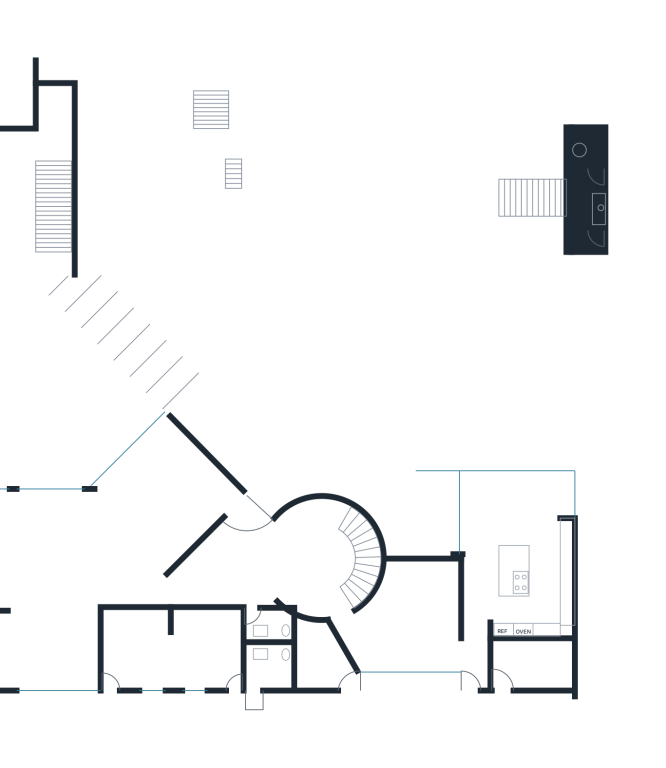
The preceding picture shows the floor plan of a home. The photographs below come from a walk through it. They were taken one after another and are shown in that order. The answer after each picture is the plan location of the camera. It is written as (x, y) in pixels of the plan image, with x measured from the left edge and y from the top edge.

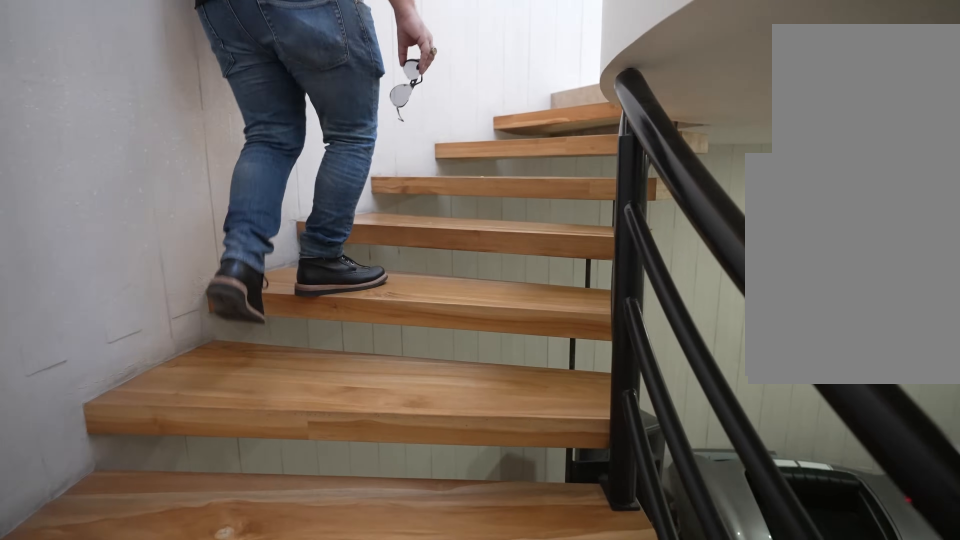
(359, 588)
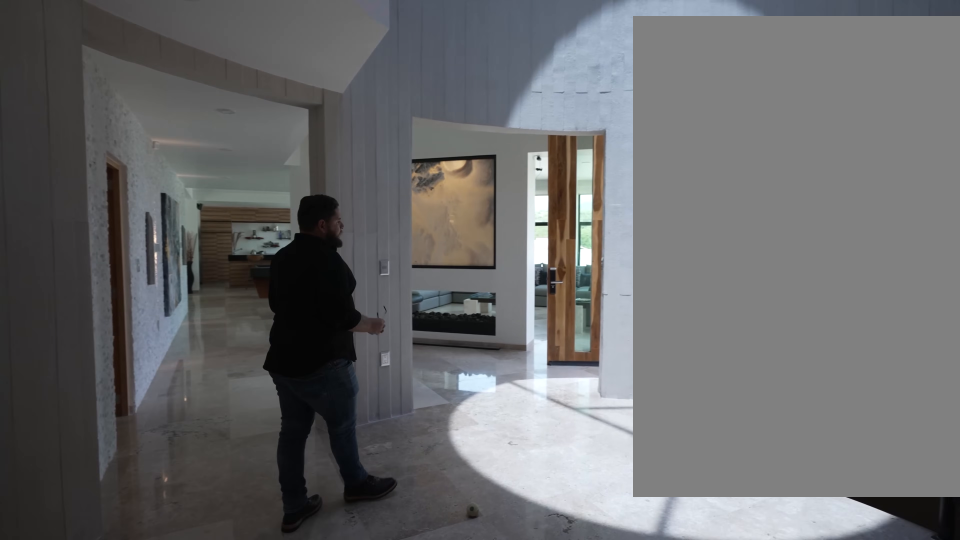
(325, 596)
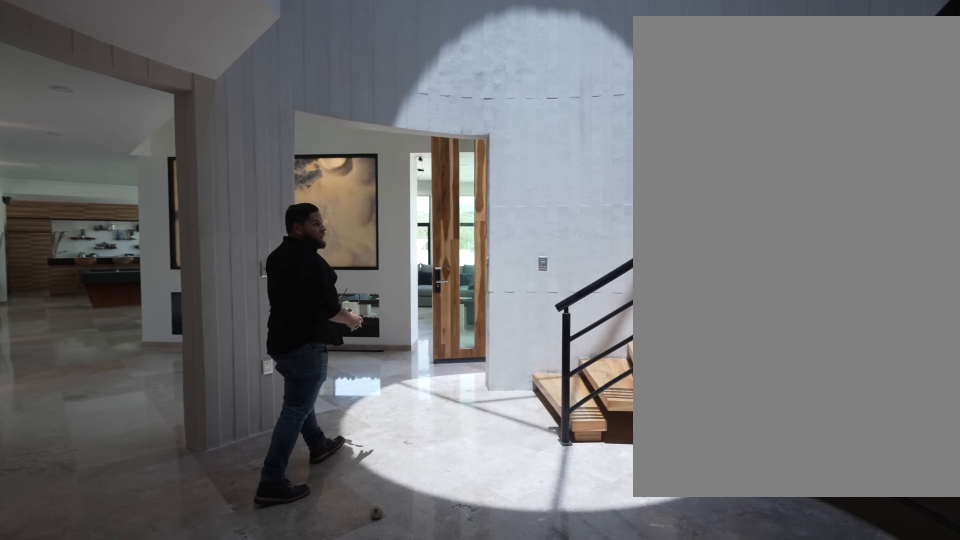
(321, 596)
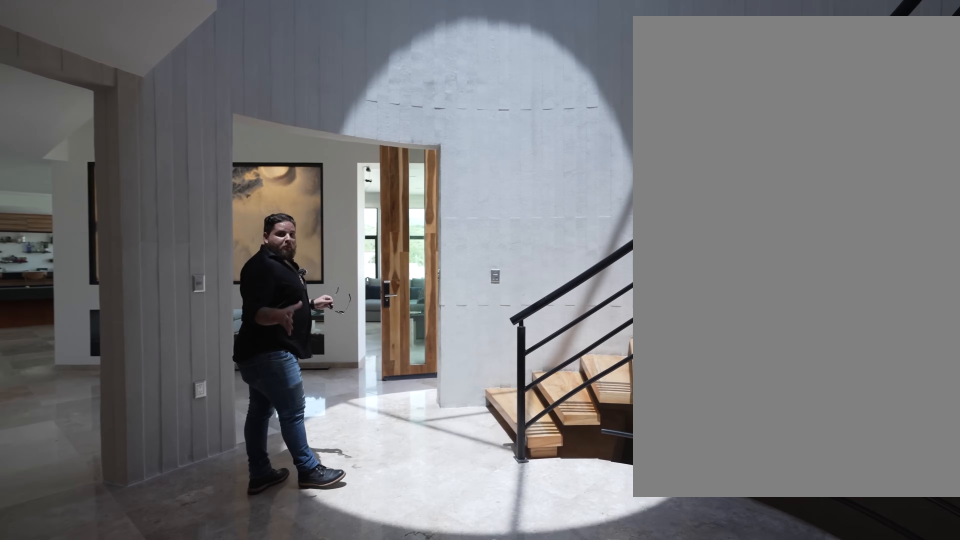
(312, 592)
